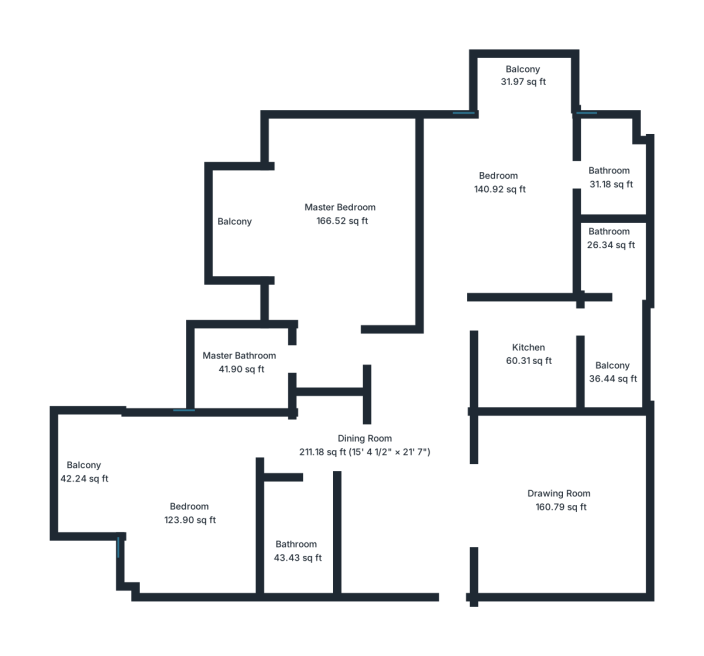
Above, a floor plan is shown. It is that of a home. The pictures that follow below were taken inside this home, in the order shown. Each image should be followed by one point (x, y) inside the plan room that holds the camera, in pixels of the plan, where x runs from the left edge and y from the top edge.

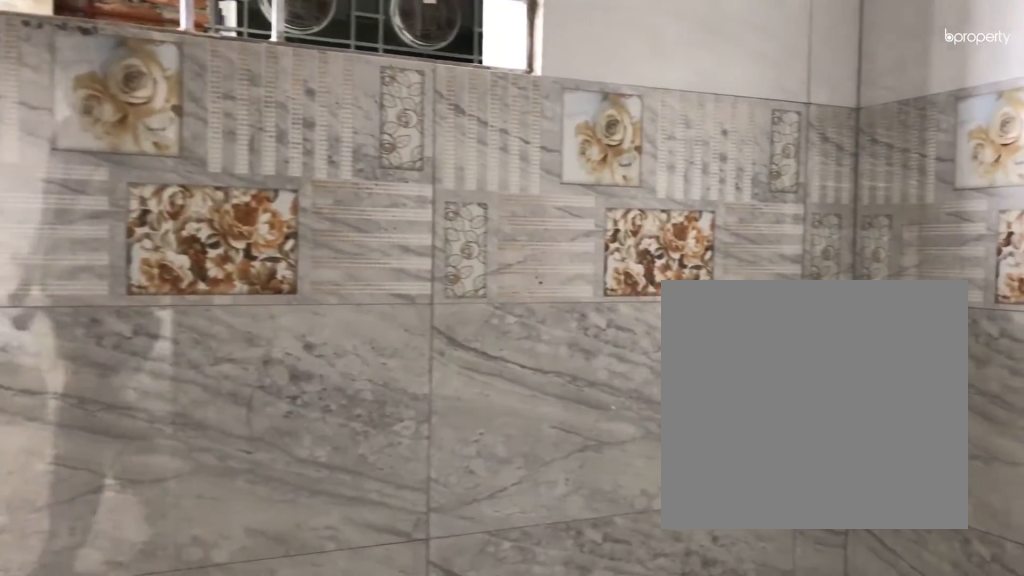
(609, 176)
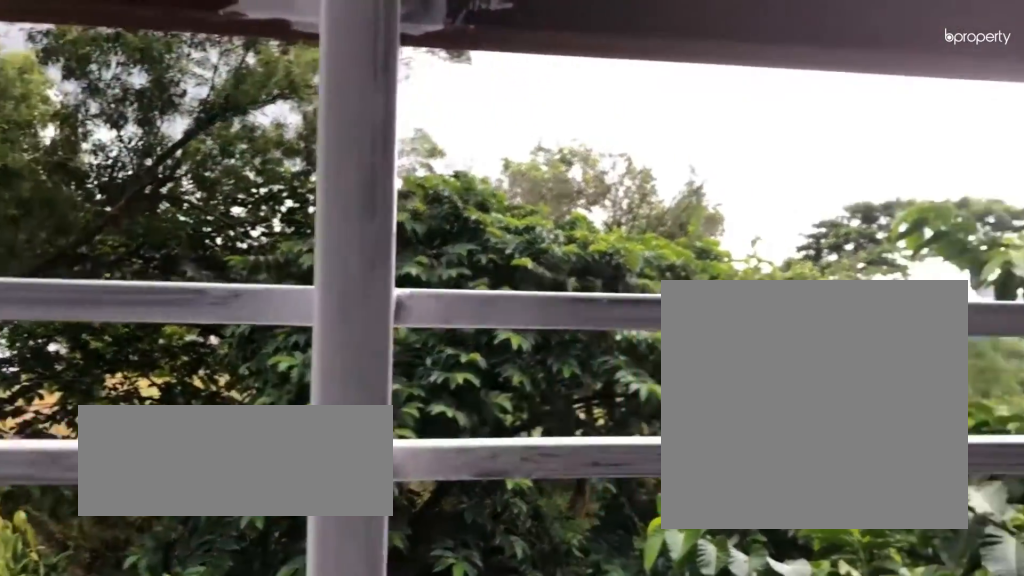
(526, 82)
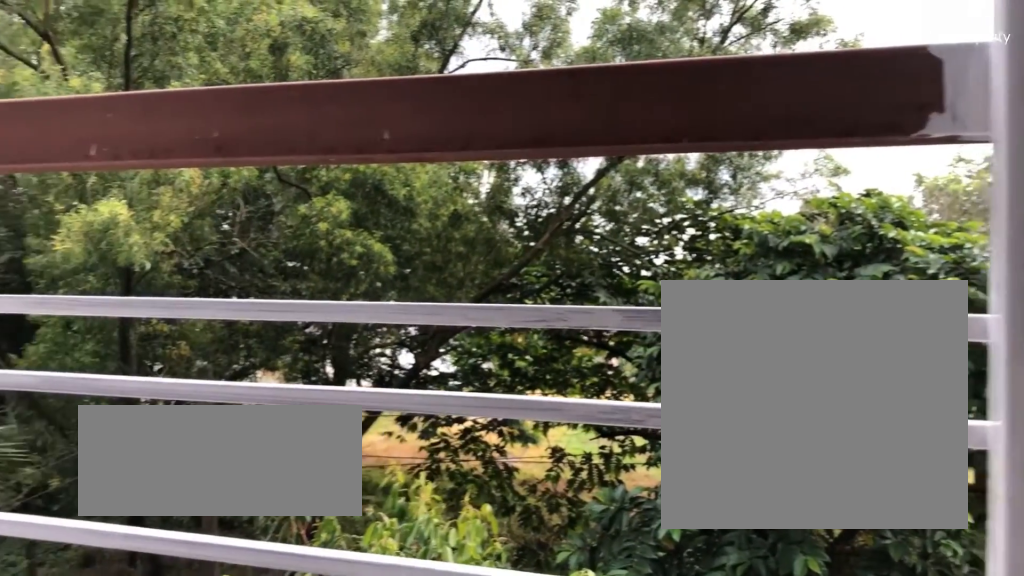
(526, 82)
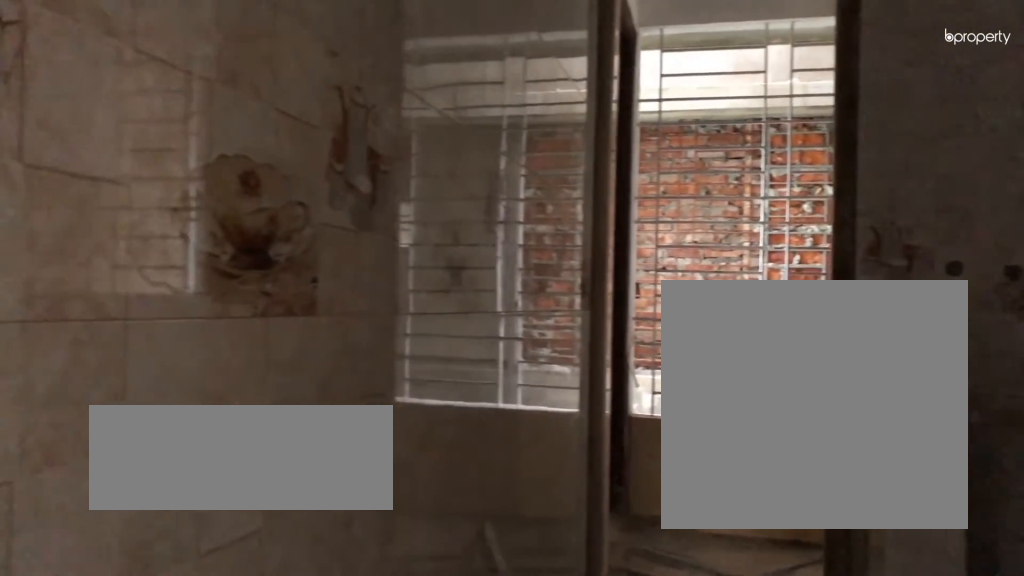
(525, 356)
